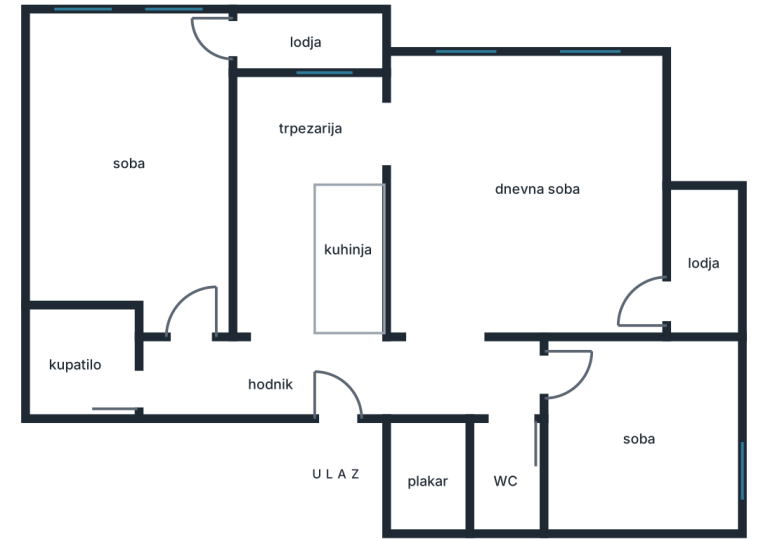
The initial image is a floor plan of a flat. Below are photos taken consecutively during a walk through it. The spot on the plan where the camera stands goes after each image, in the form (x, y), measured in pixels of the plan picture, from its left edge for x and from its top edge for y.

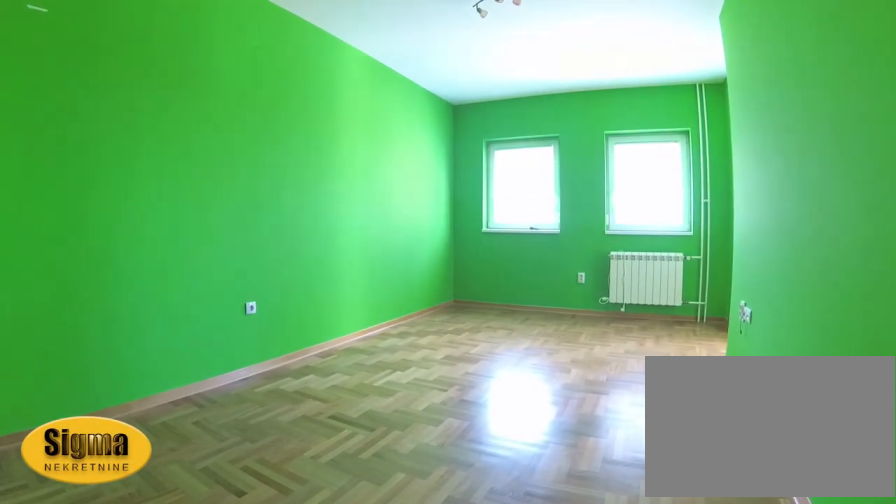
(197, 328)
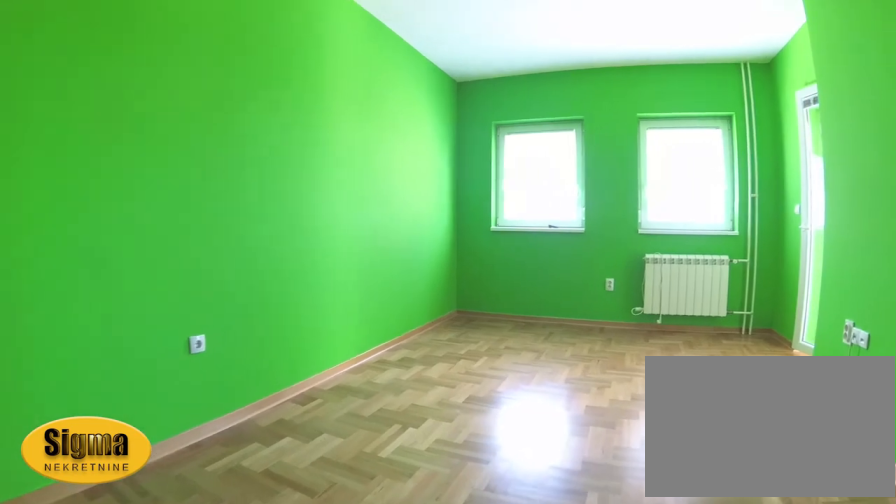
(142, 259)
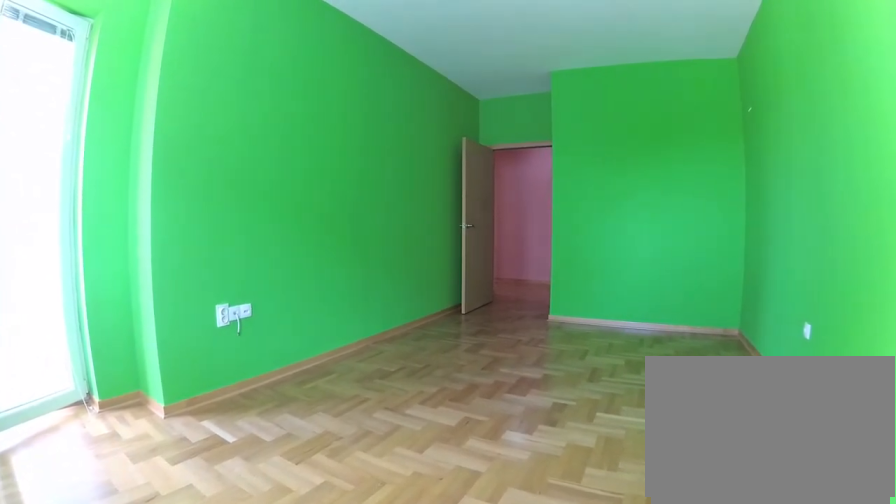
(66, 48)
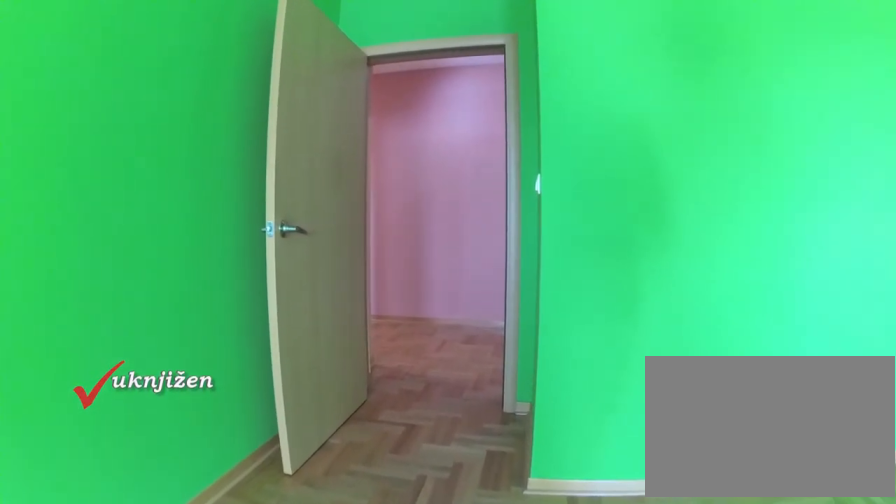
(155, 215)
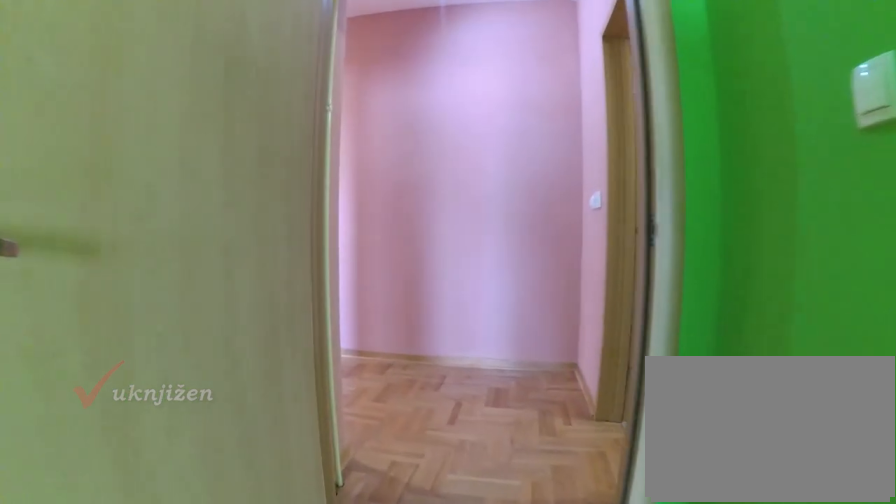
(190, 285)
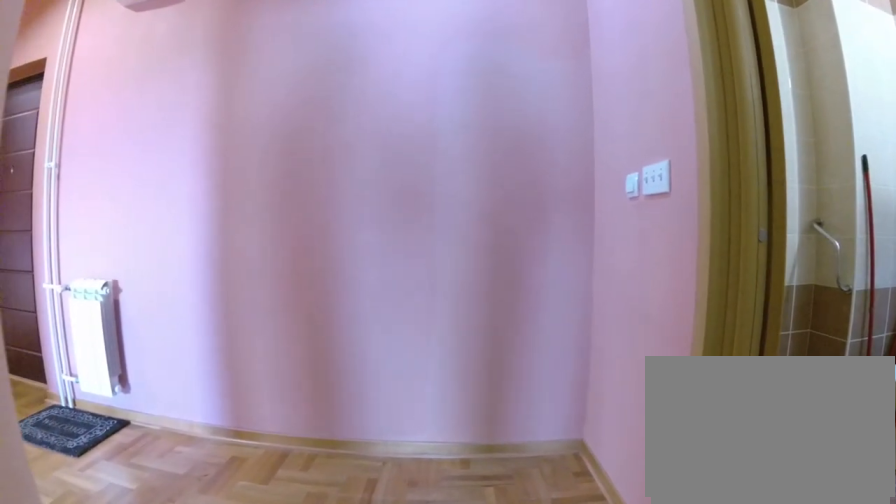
(190, 322)
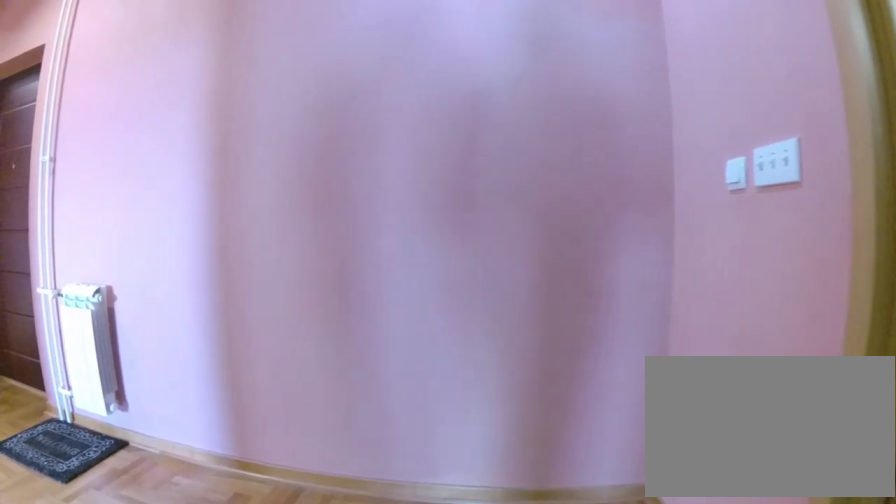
(189, 336)
